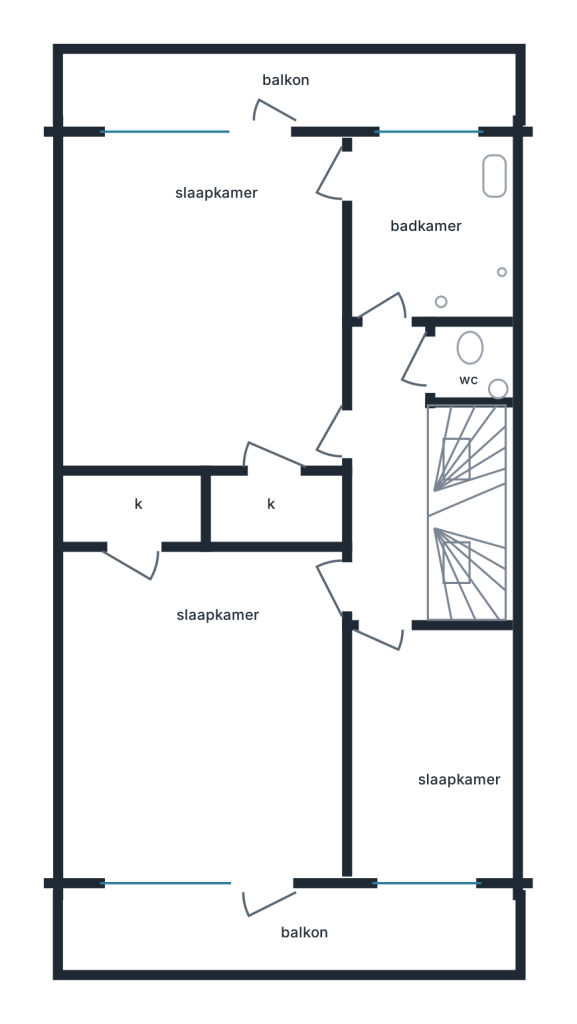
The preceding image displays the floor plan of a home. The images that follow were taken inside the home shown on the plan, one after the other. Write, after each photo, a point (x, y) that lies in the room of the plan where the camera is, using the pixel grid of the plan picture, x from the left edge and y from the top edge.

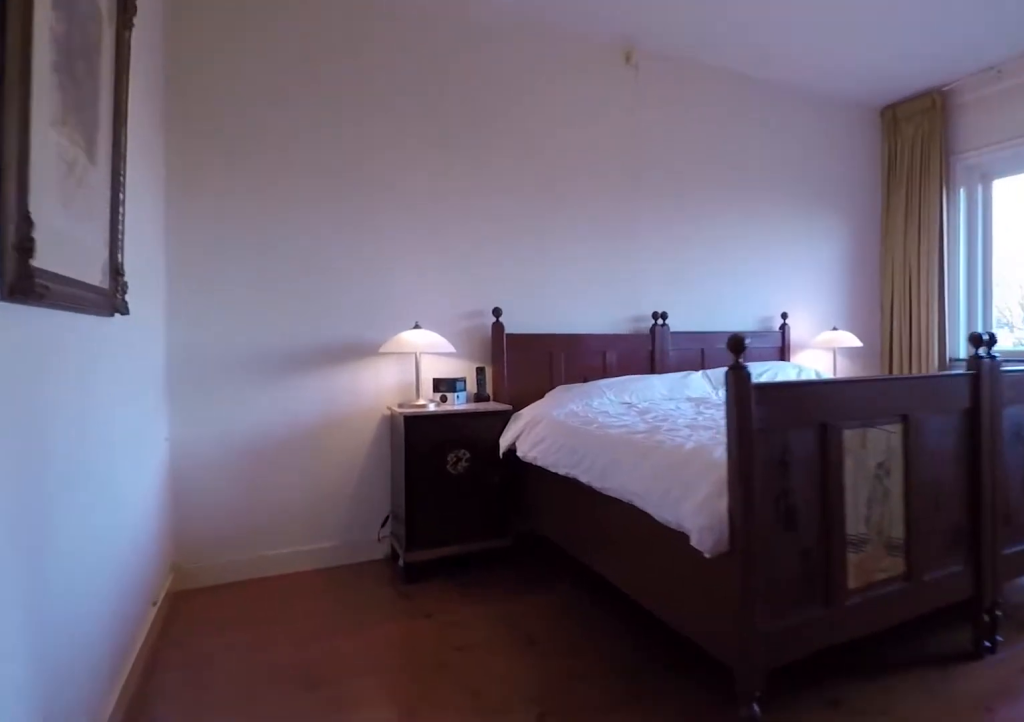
(201, 300)
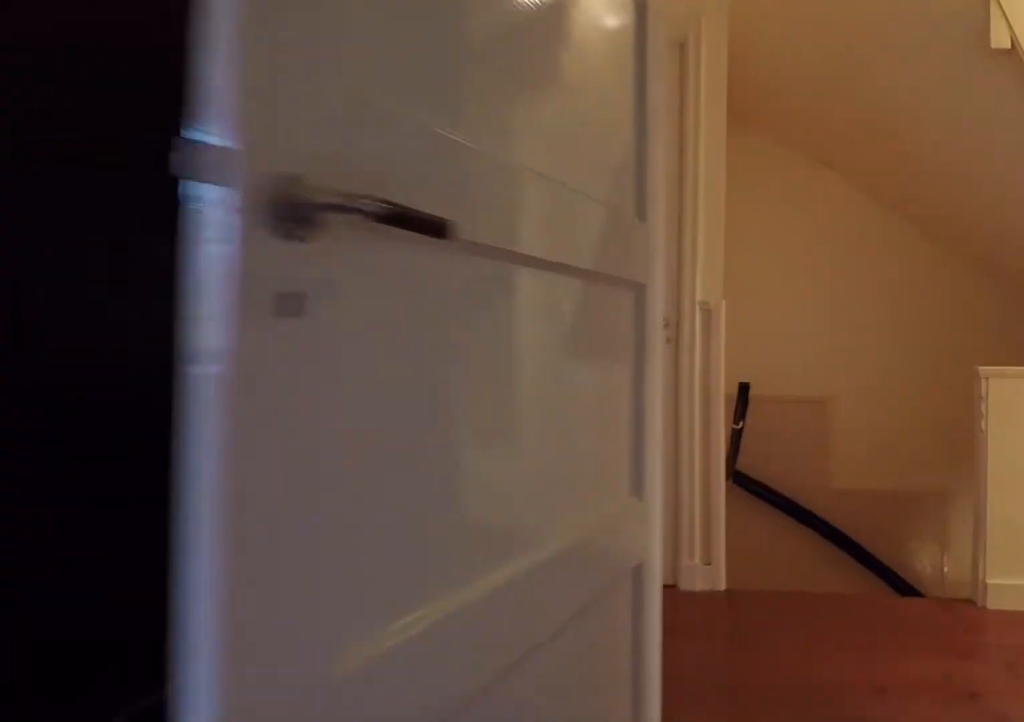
(201, 300)
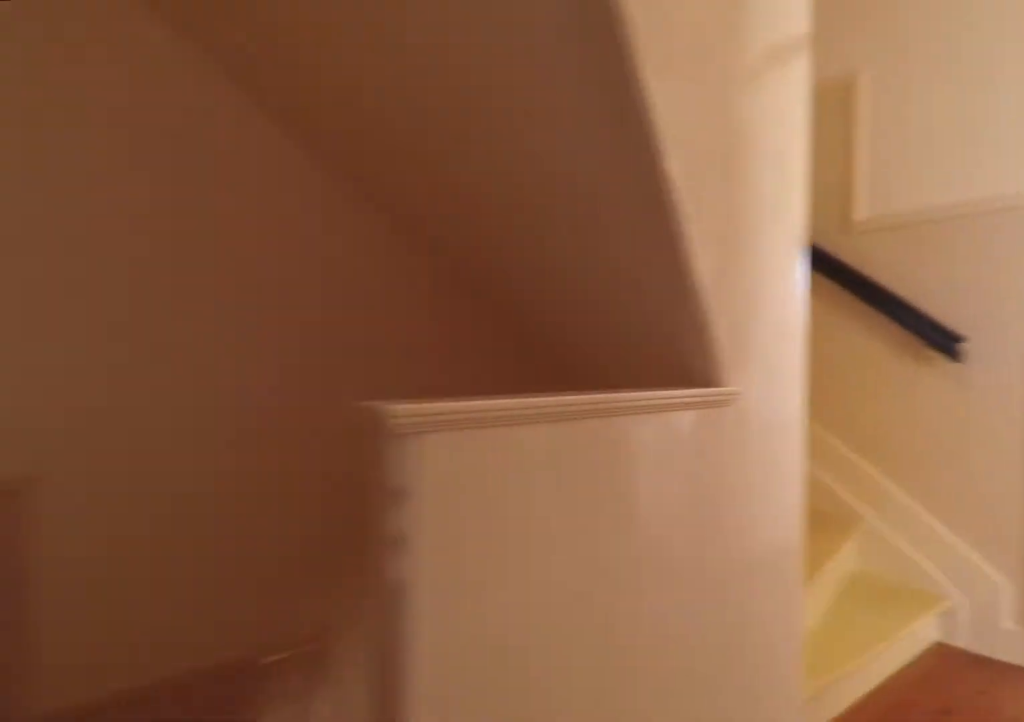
(390, 474)
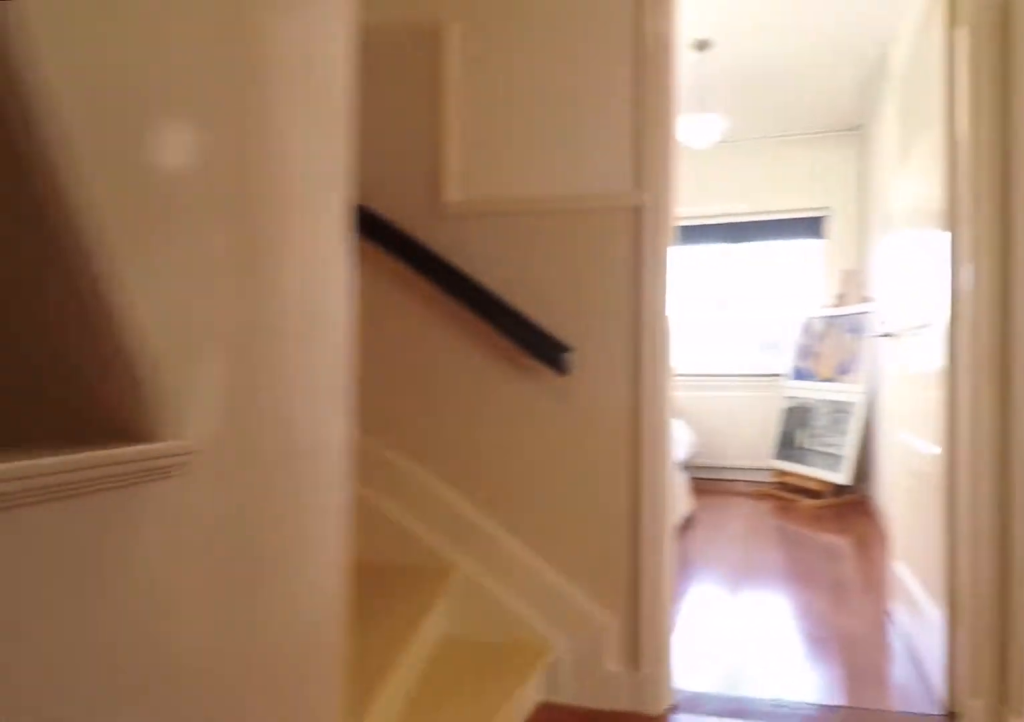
(390, 474)
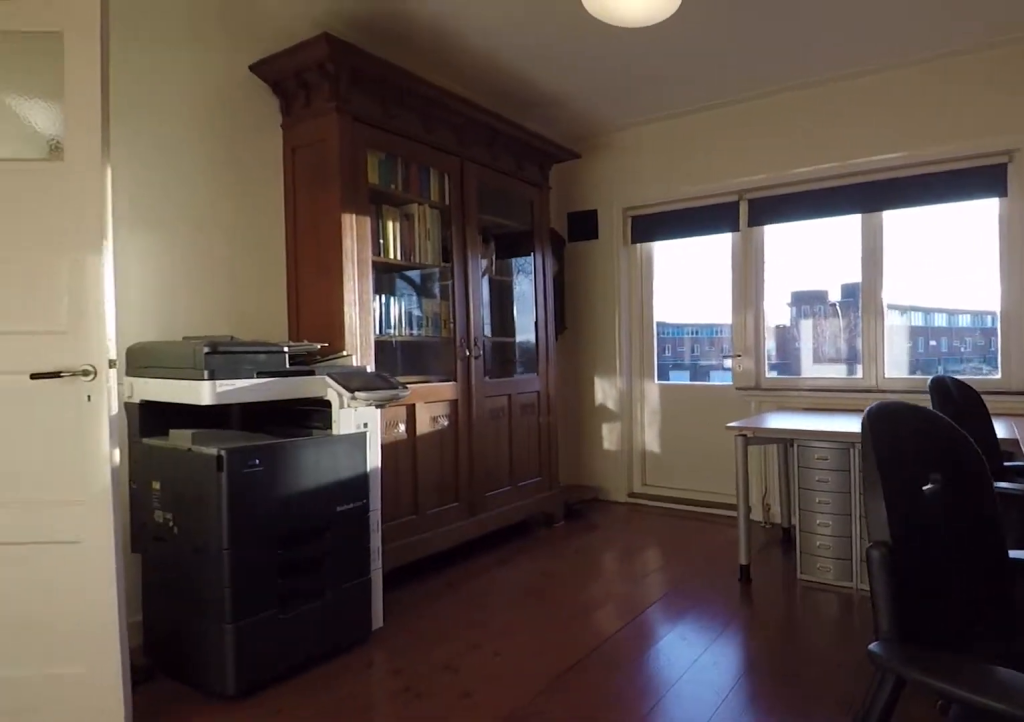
(202, 708)
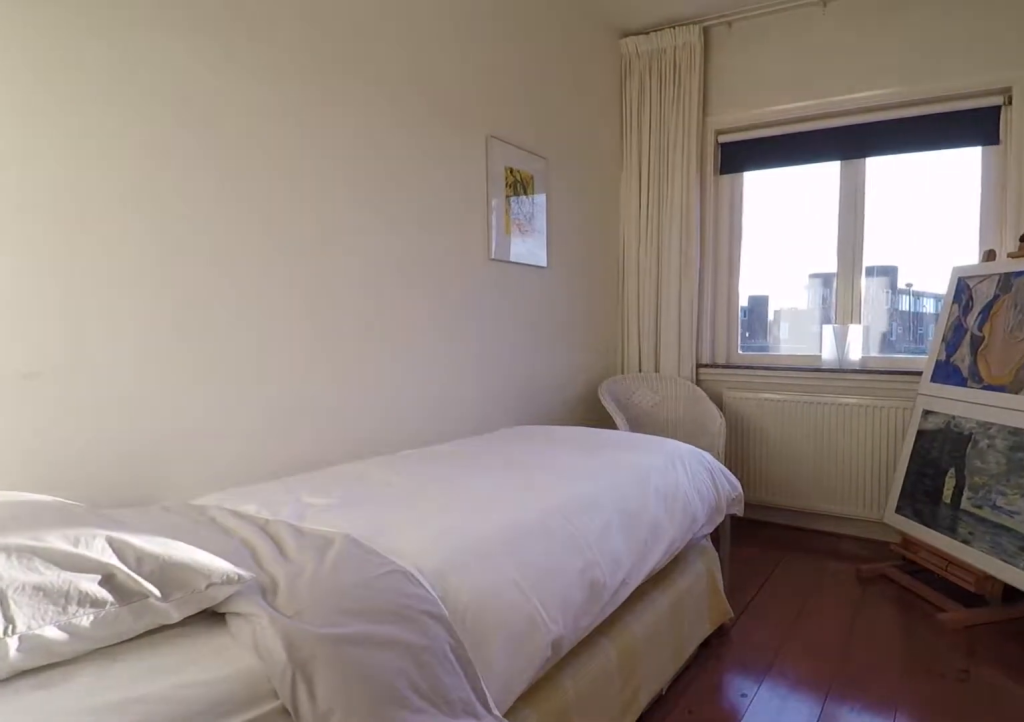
(428, 748)
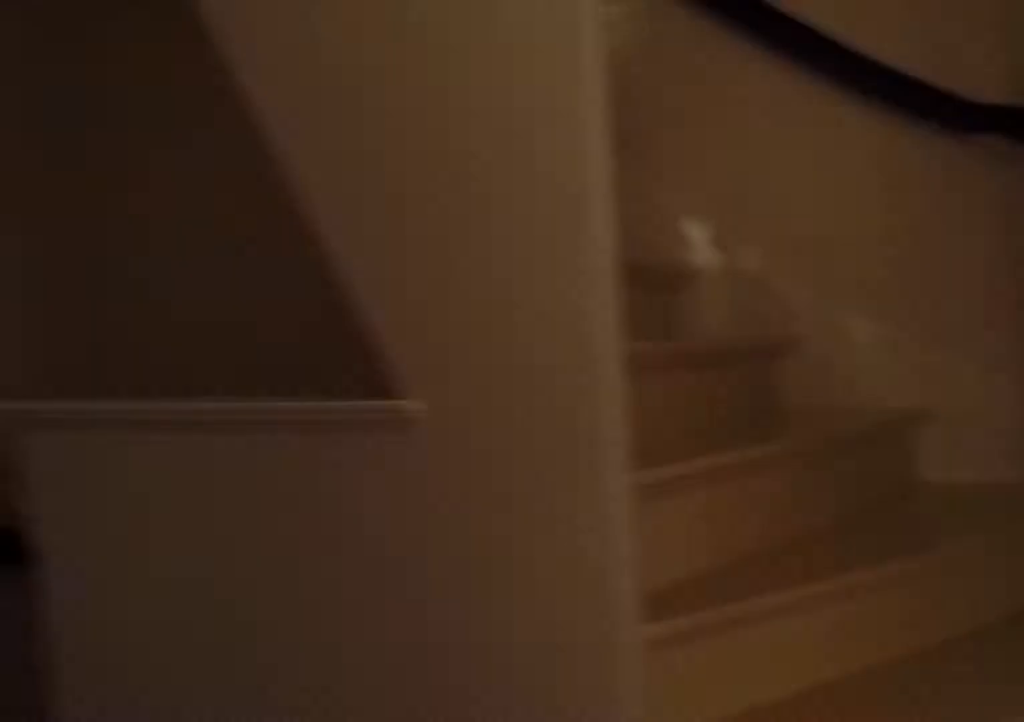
(390, 474)
